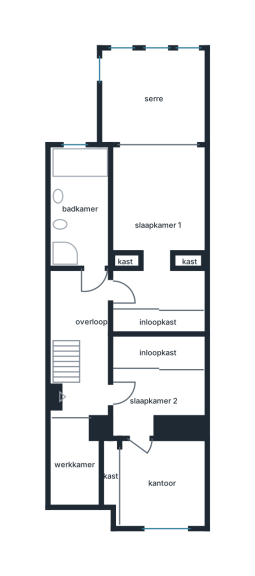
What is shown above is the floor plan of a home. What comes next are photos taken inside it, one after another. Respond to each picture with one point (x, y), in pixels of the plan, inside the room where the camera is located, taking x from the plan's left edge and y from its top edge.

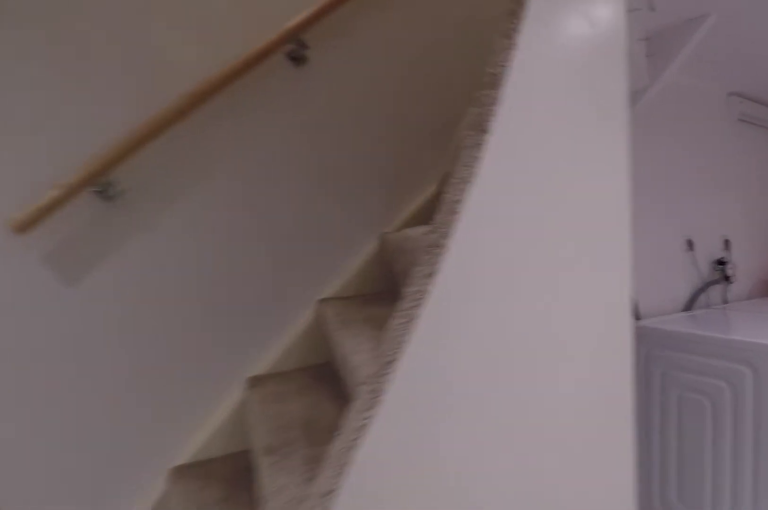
(85, 350)
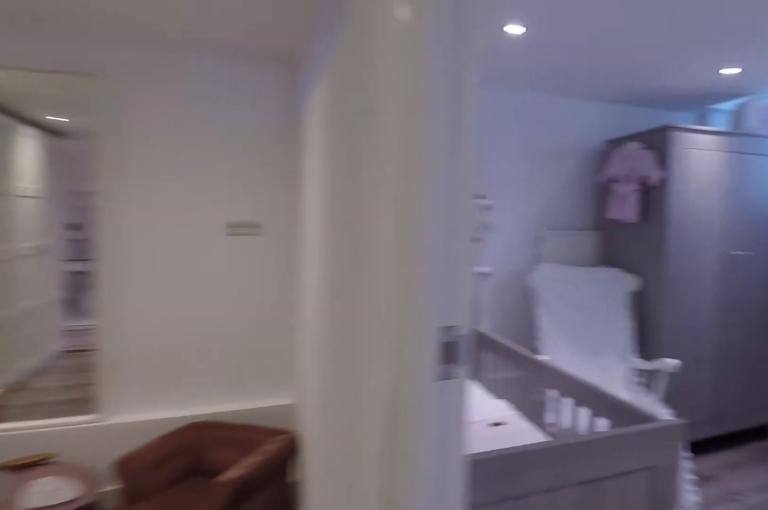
(154, 399)
